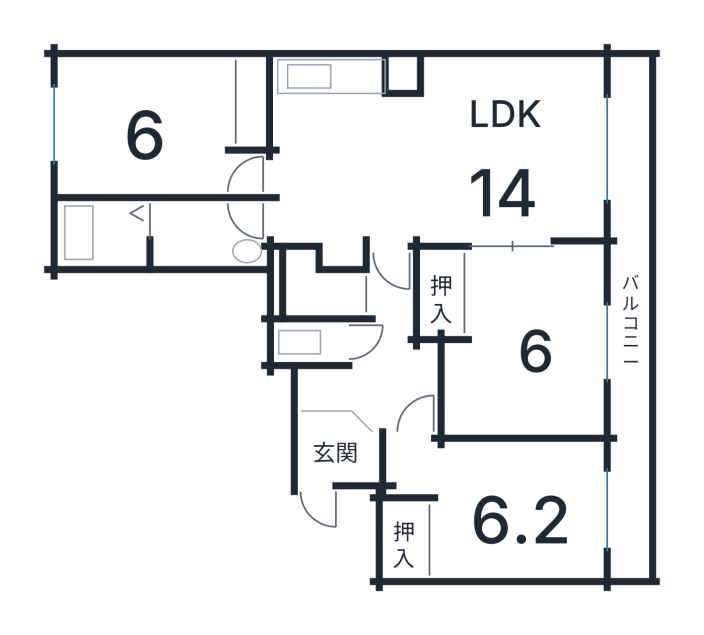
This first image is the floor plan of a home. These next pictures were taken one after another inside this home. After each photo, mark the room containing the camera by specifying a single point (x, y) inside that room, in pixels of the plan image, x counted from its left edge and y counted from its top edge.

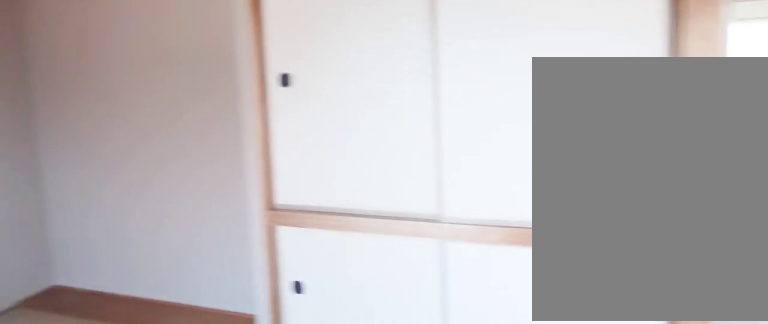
(536, 348)
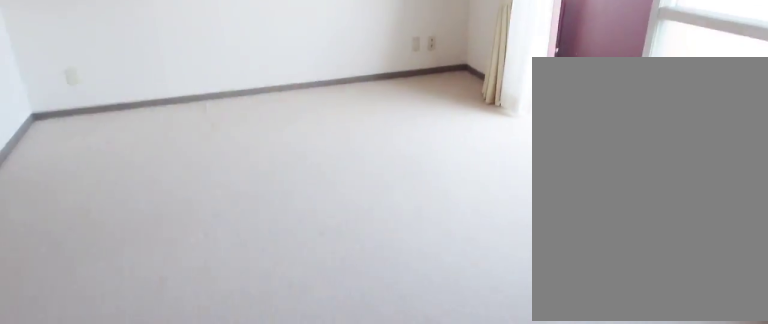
(415, 155)
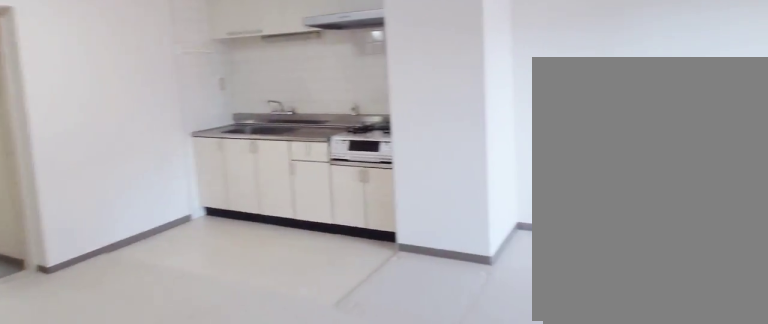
(415, 155)
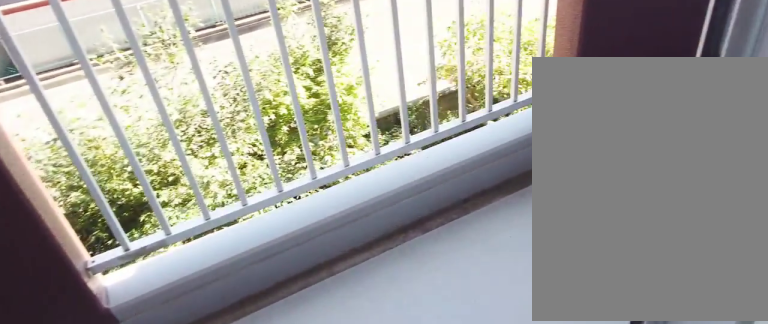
(634, 319)
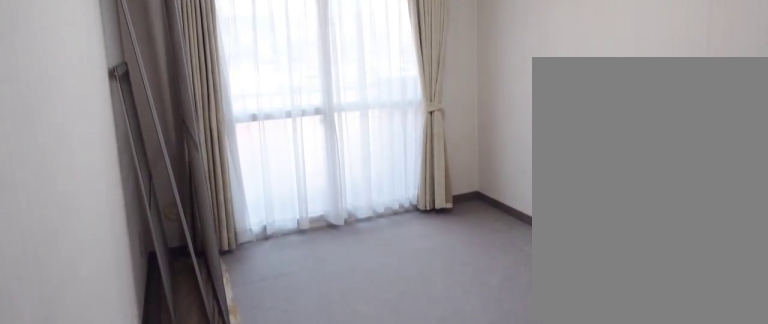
(501, 511)
